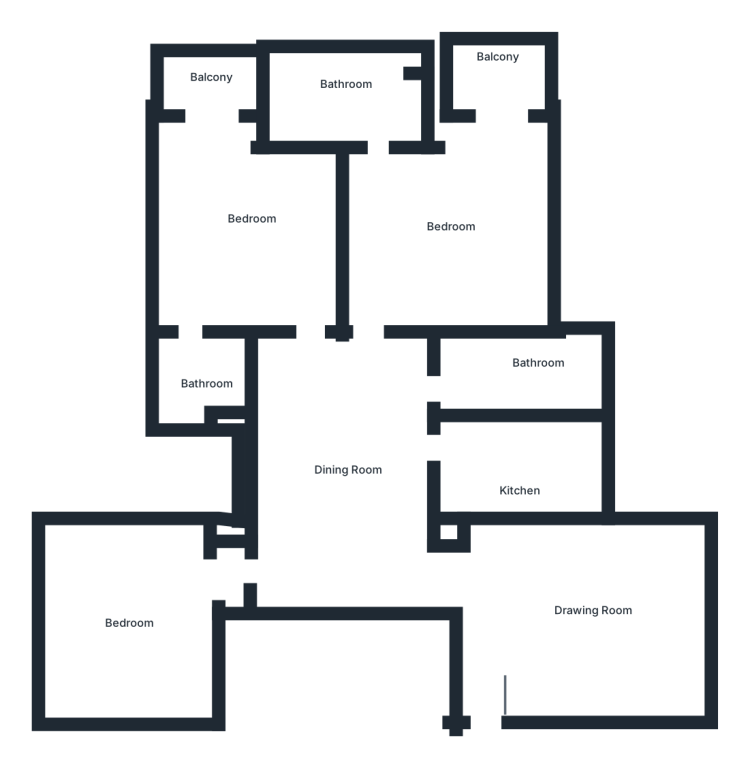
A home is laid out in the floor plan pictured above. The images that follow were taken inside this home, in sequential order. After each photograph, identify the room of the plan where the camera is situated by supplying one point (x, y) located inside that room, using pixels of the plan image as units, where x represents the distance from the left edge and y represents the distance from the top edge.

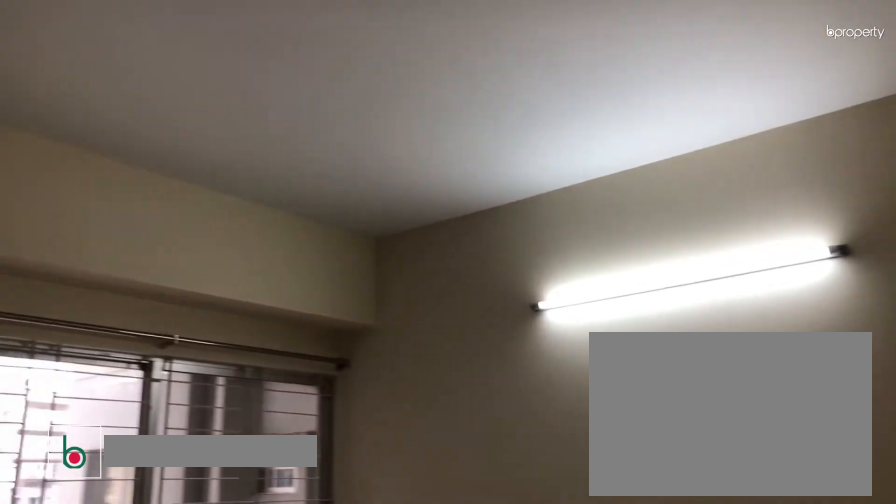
(590, 610)
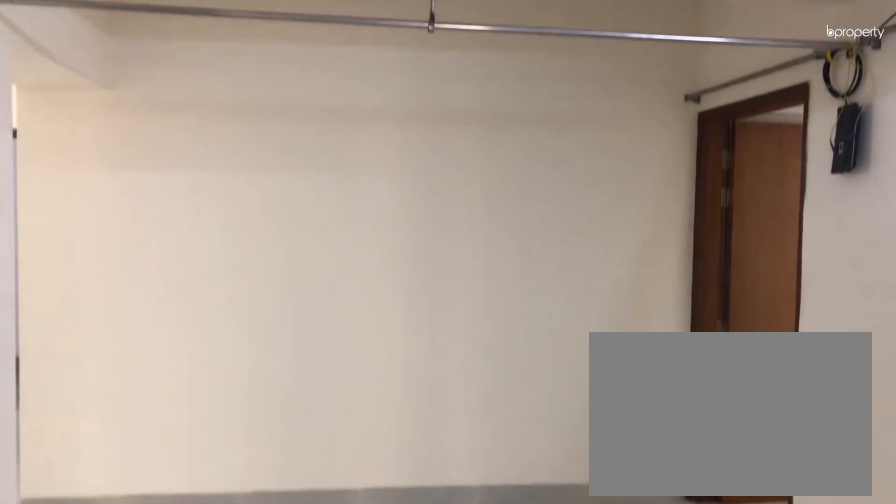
(343, 443)
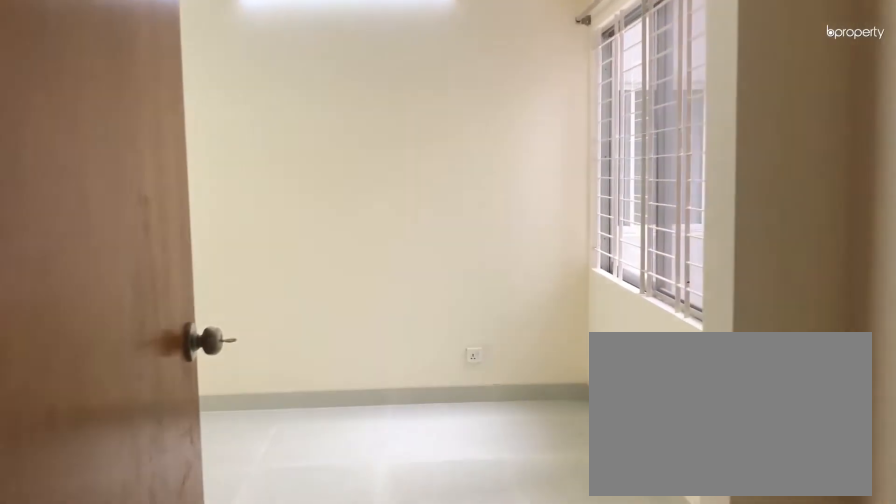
(127, 625)
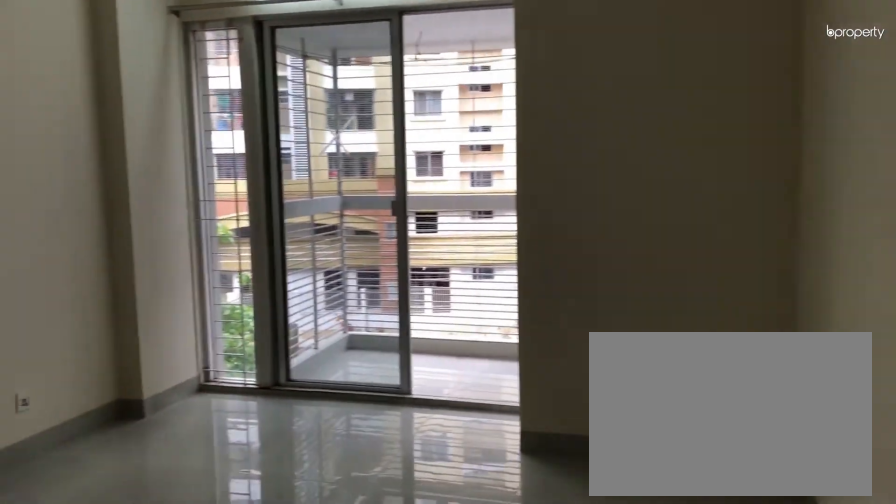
(252, 229)
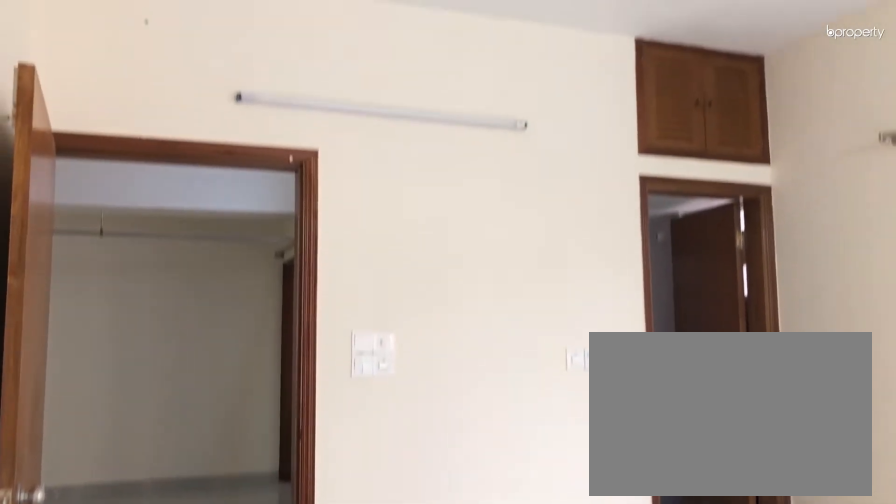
(251, 227)
